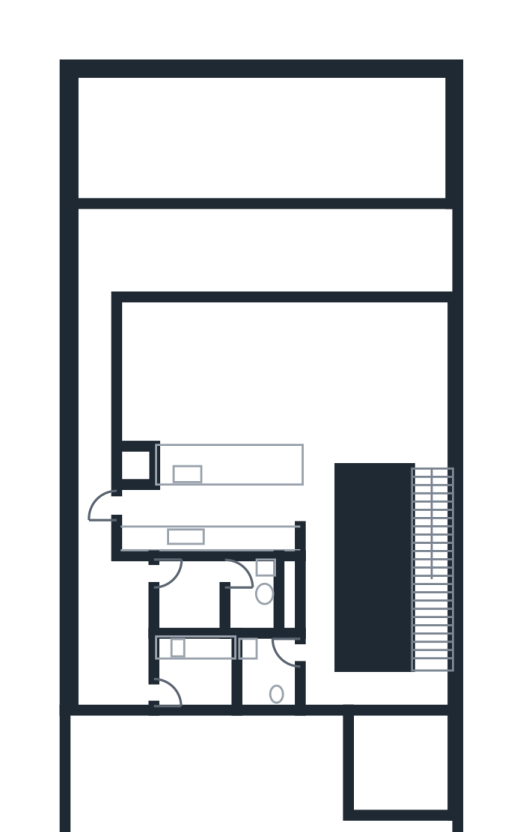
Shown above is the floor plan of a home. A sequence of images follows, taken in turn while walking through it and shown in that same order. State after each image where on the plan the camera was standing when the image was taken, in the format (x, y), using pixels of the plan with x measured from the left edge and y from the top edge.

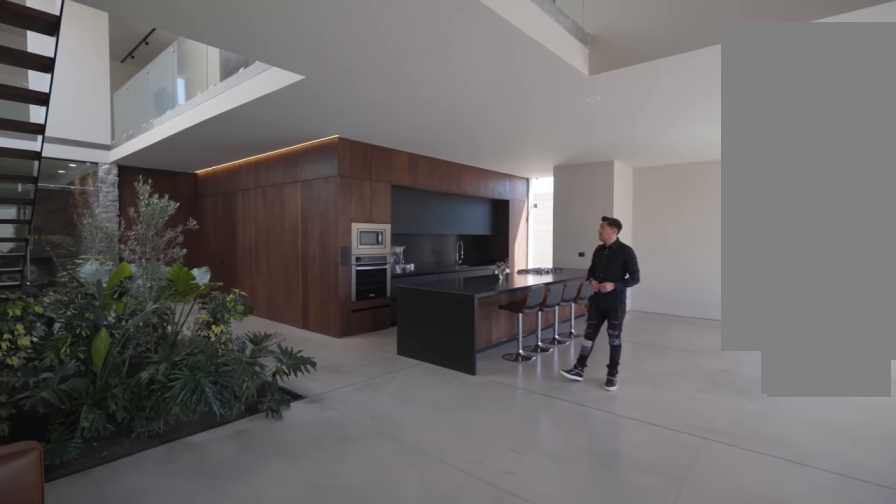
(400, 356)
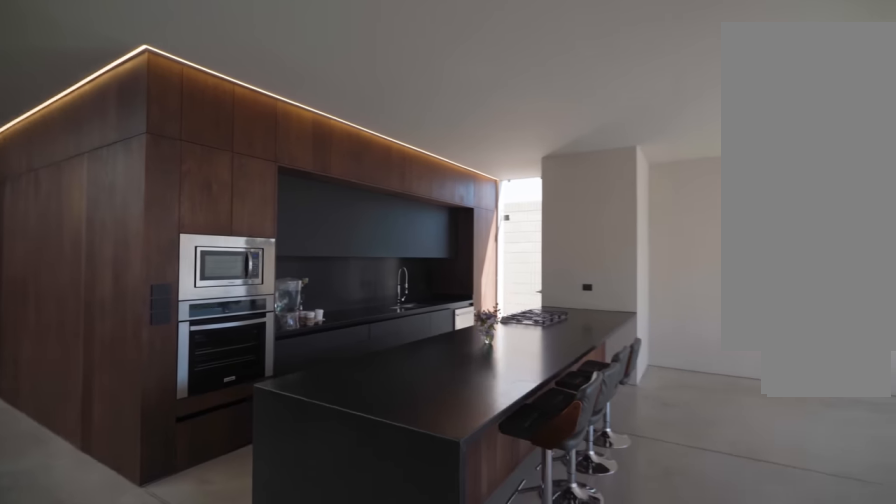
(254, 427)
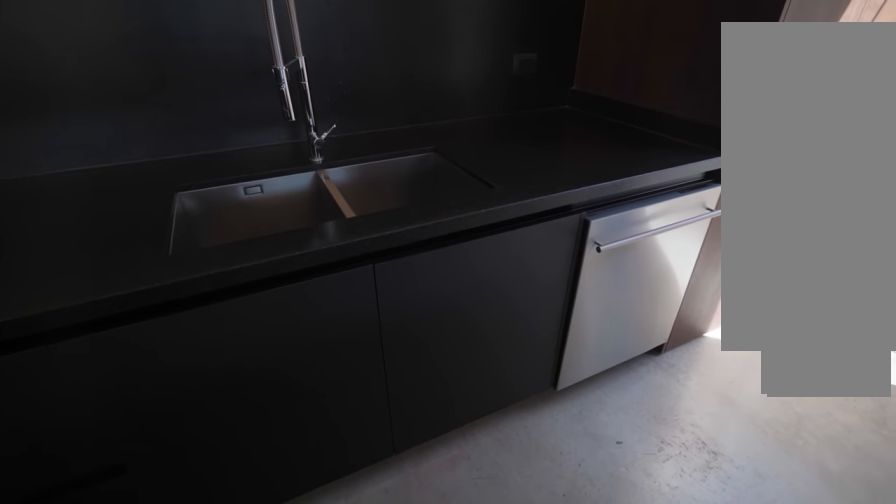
(197, 502)
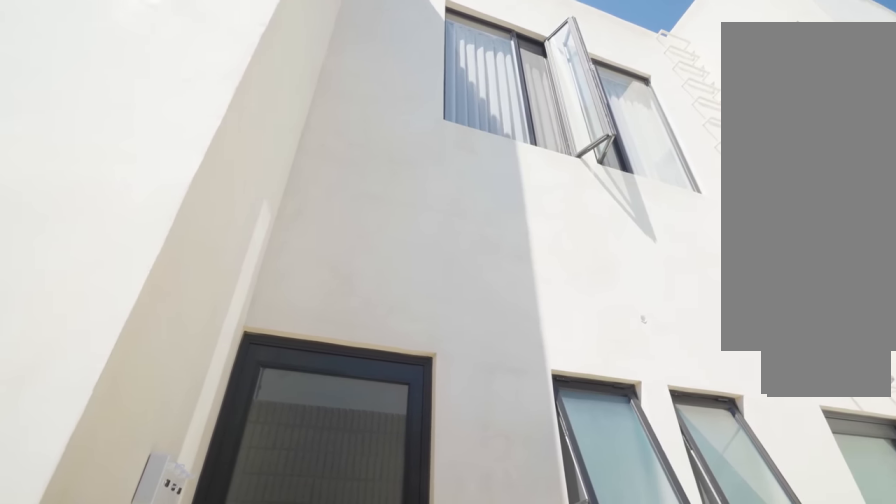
(95, 603)
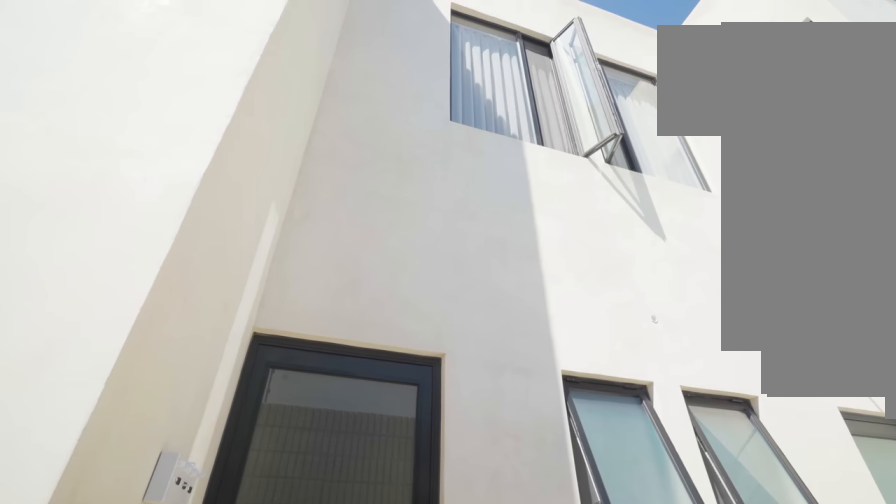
(95, 603)
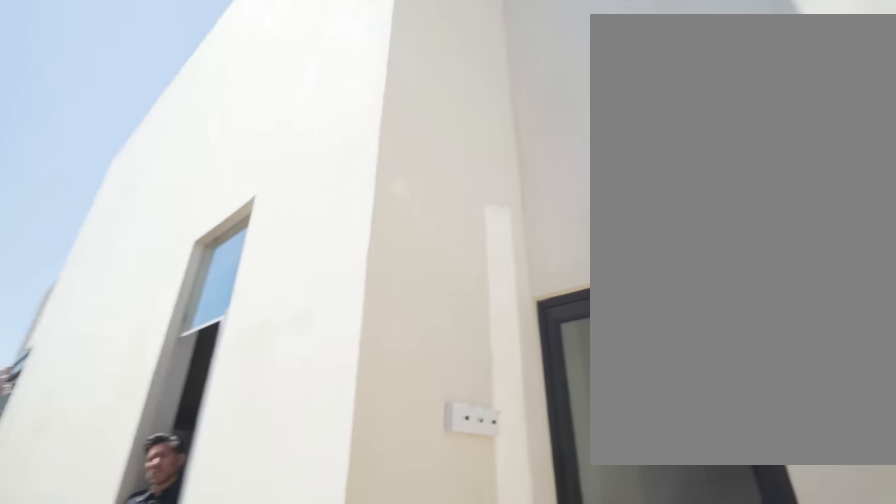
(95, 609)
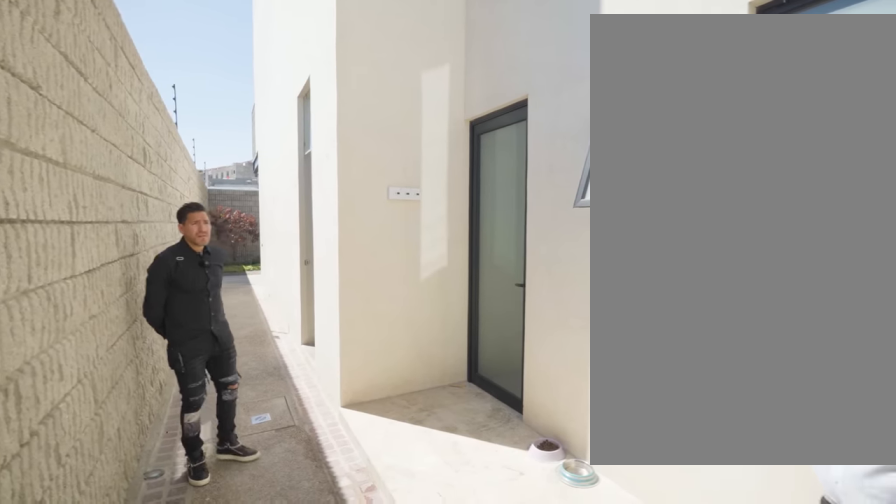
(106, 678)
